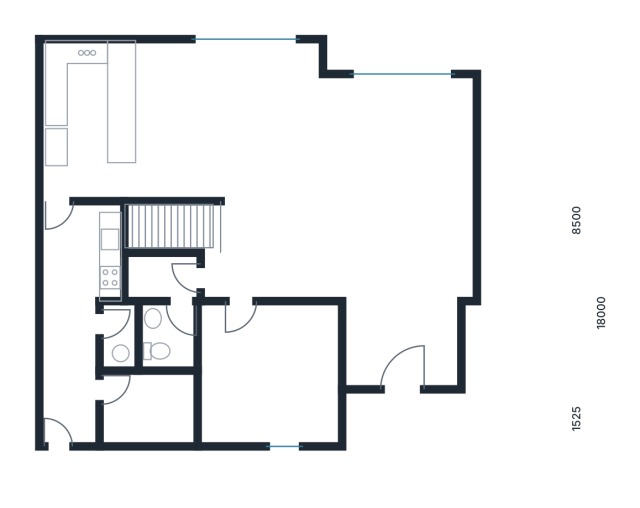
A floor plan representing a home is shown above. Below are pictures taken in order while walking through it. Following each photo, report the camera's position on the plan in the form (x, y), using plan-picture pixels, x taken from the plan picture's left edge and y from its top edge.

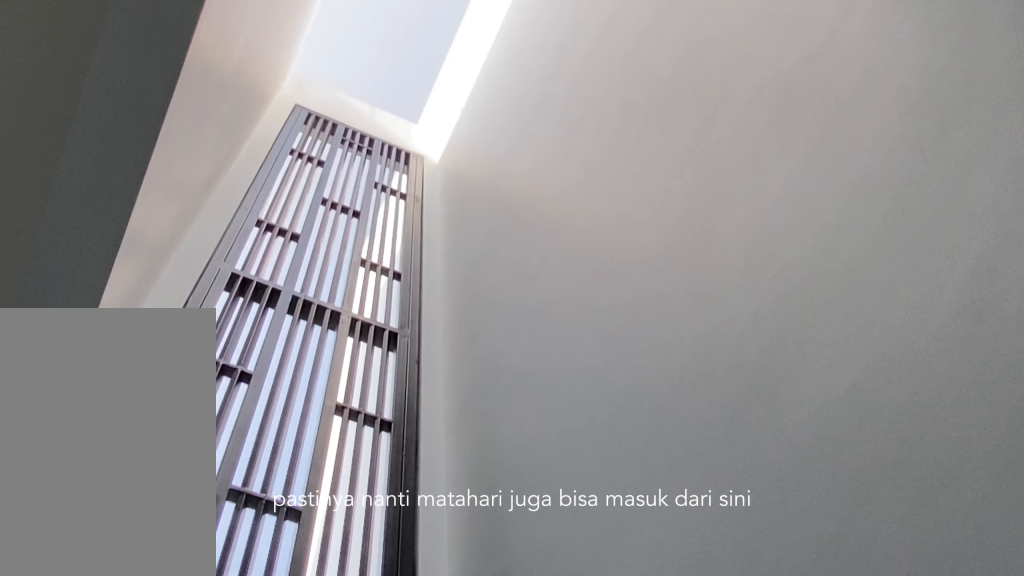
(71, 402)
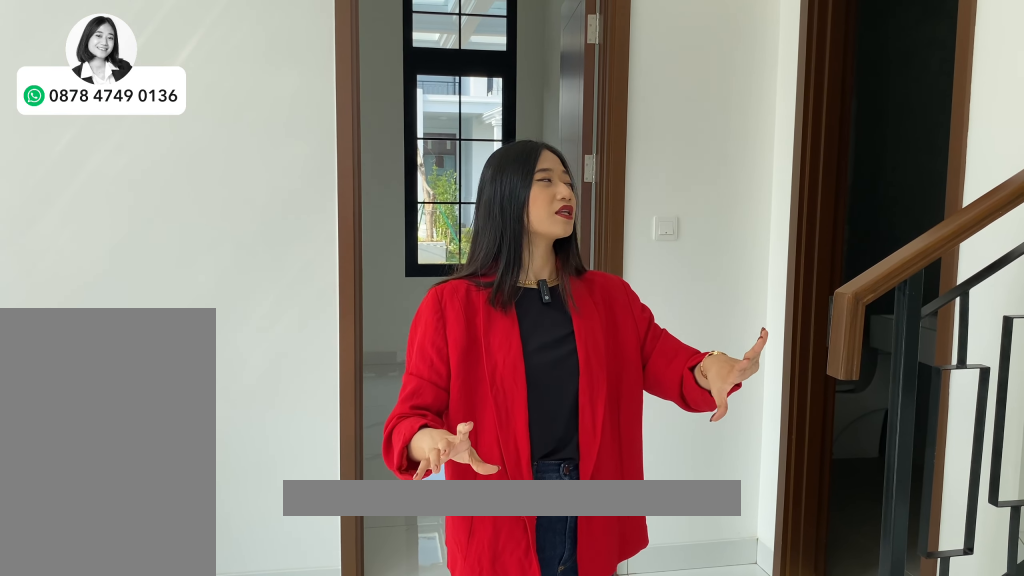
(258, 260)
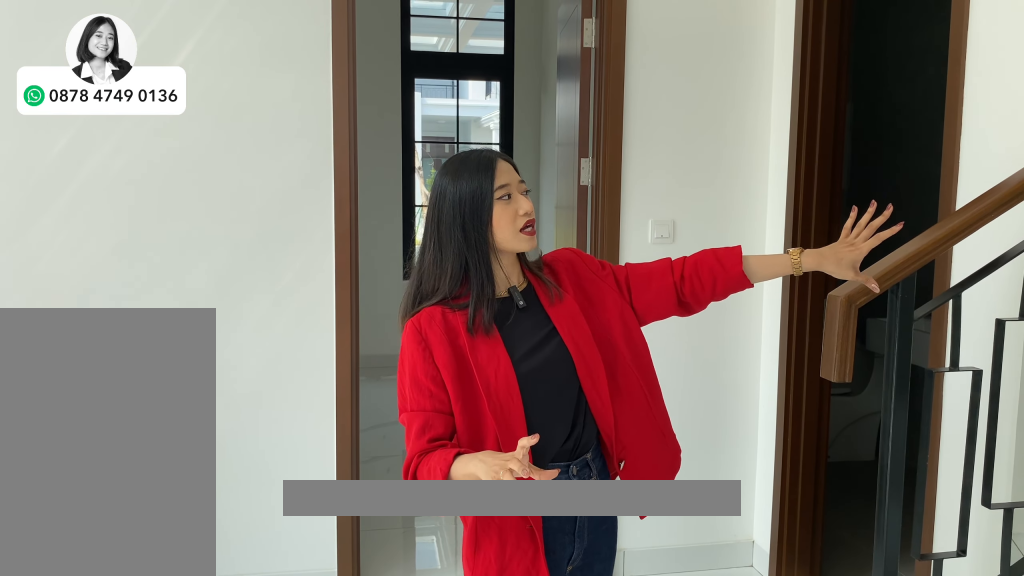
(258, 262)
